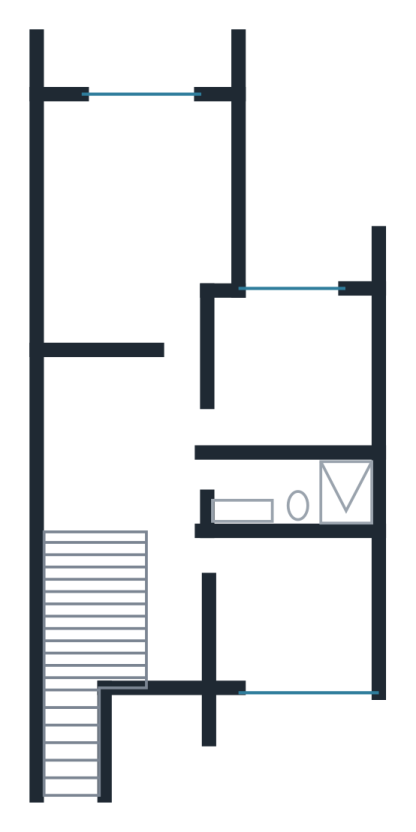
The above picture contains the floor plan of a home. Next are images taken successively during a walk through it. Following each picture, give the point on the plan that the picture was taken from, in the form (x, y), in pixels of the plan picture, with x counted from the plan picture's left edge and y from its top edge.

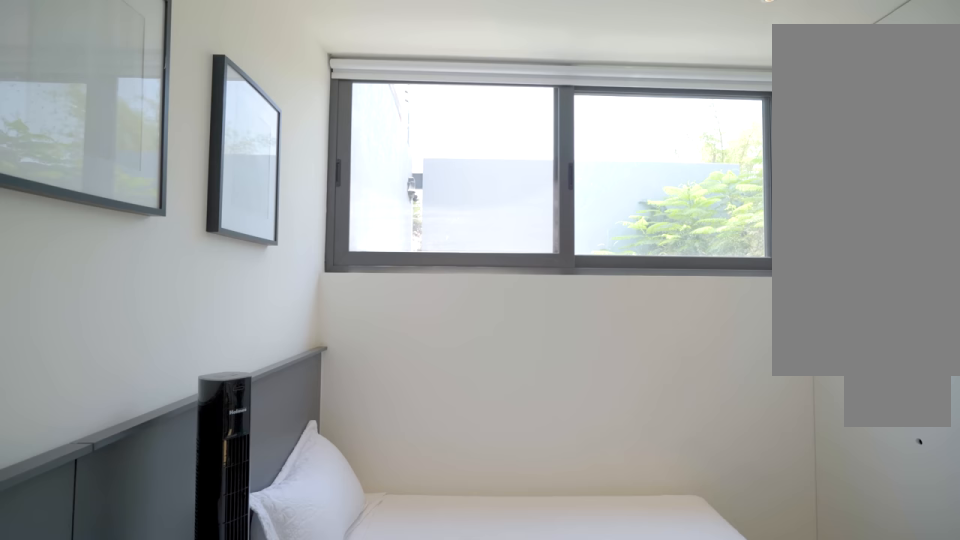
(250, 631)
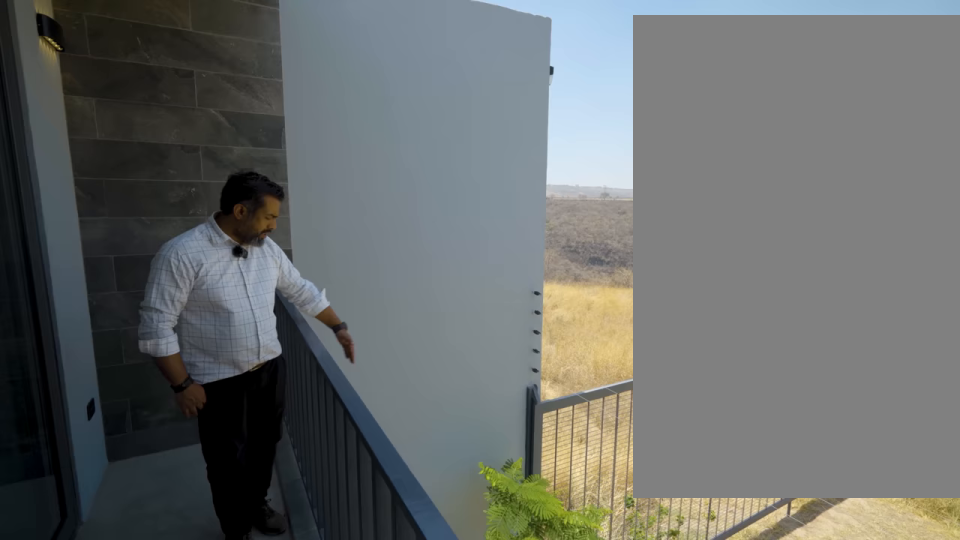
(134, 69)
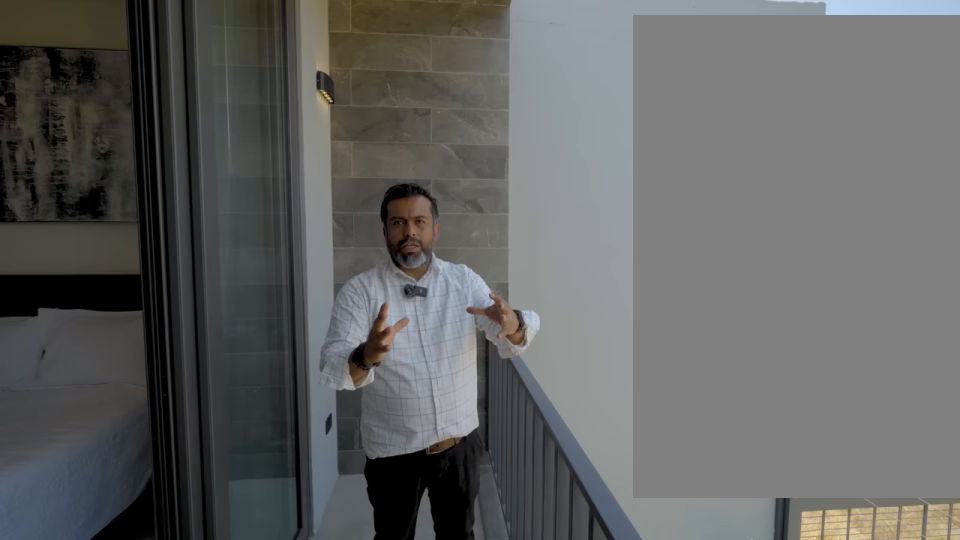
(156, 71)
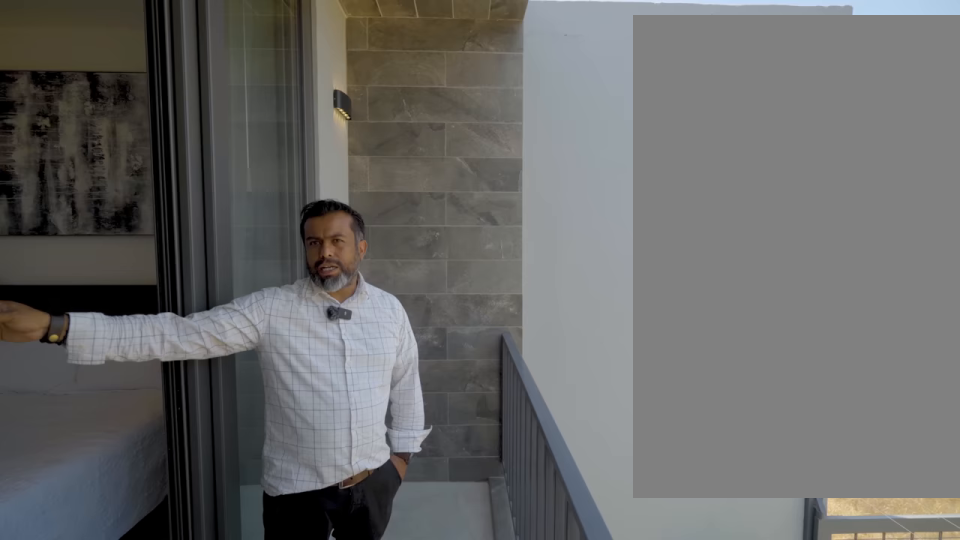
(156, 71)
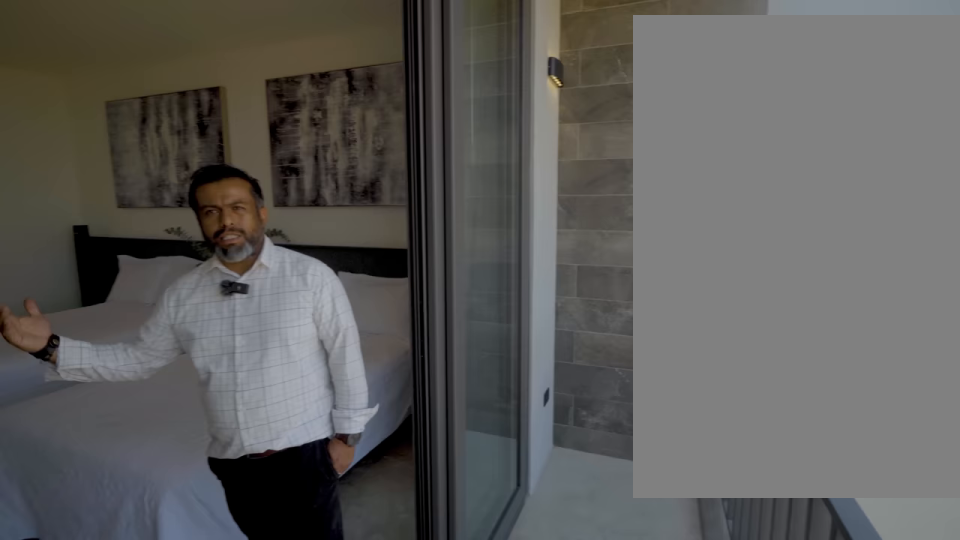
(158, 70)
